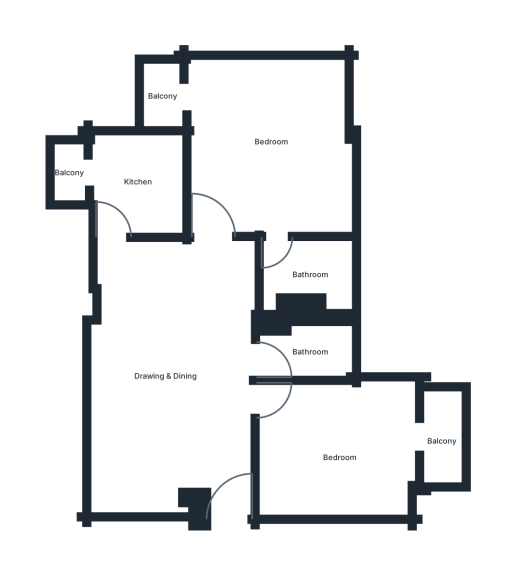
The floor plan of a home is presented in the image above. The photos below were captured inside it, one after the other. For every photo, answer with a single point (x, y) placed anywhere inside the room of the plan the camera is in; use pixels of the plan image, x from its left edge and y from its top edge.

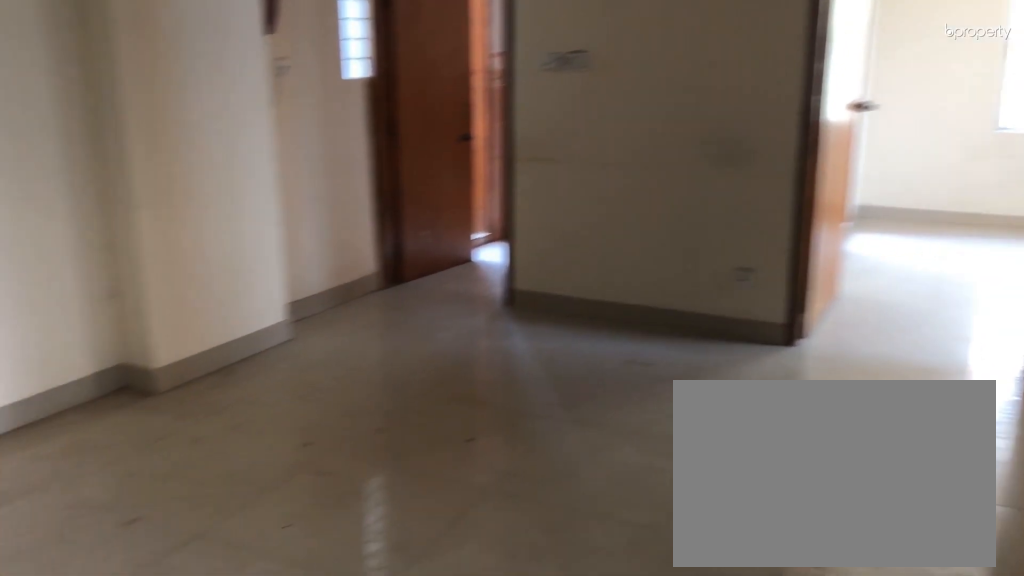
(166, 363)
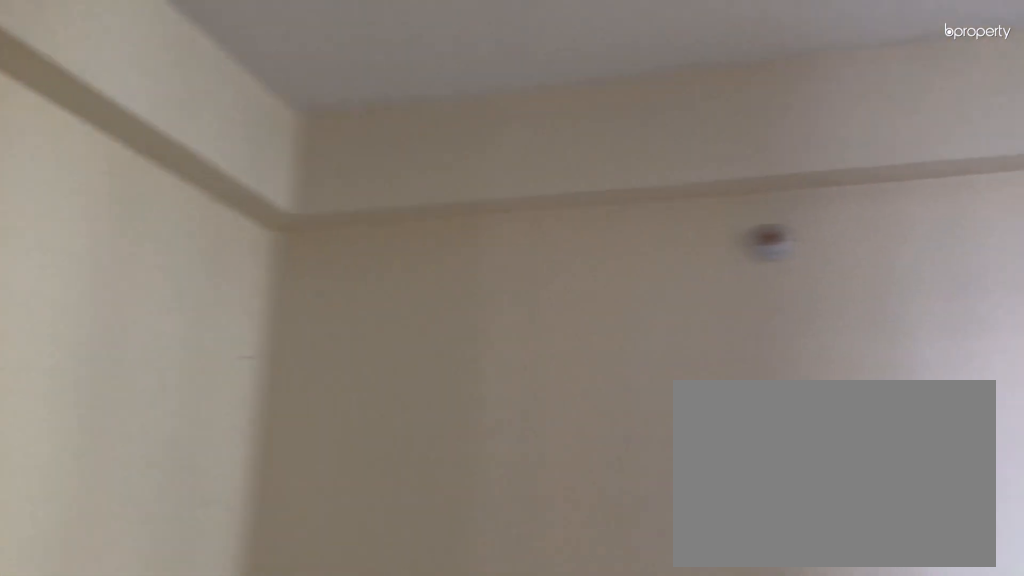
(166, 363)
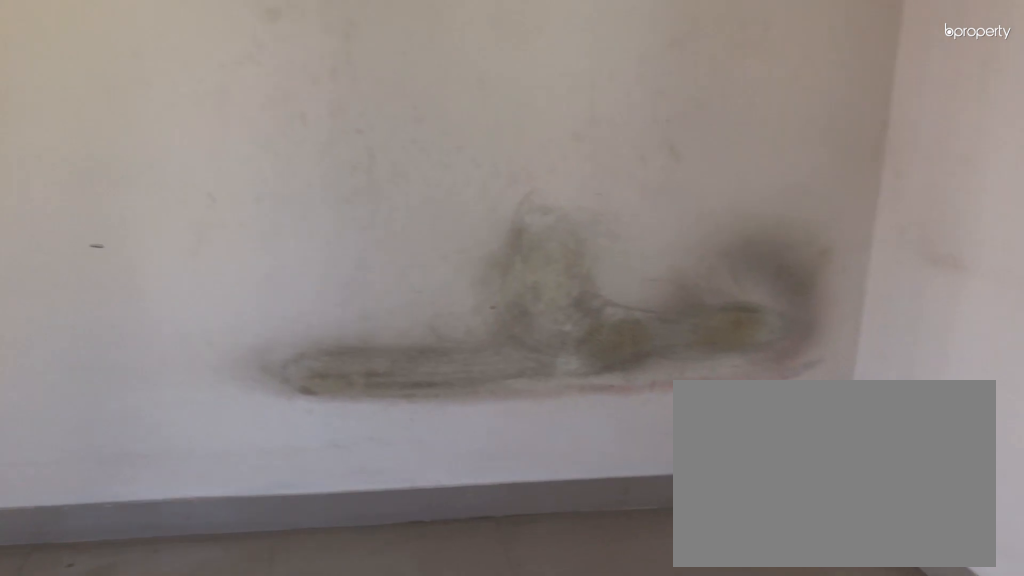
(335, 451)
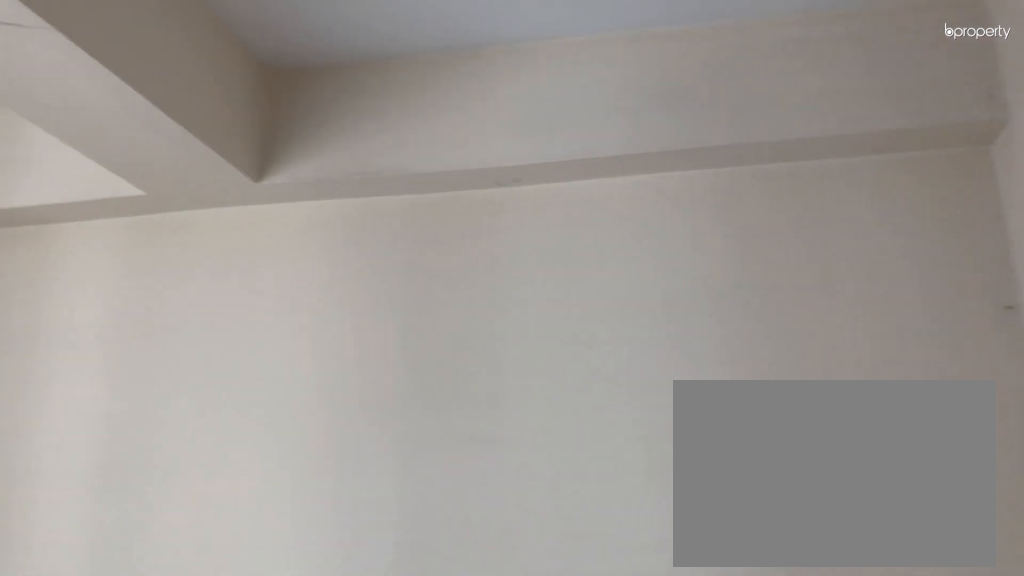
(335, 451)
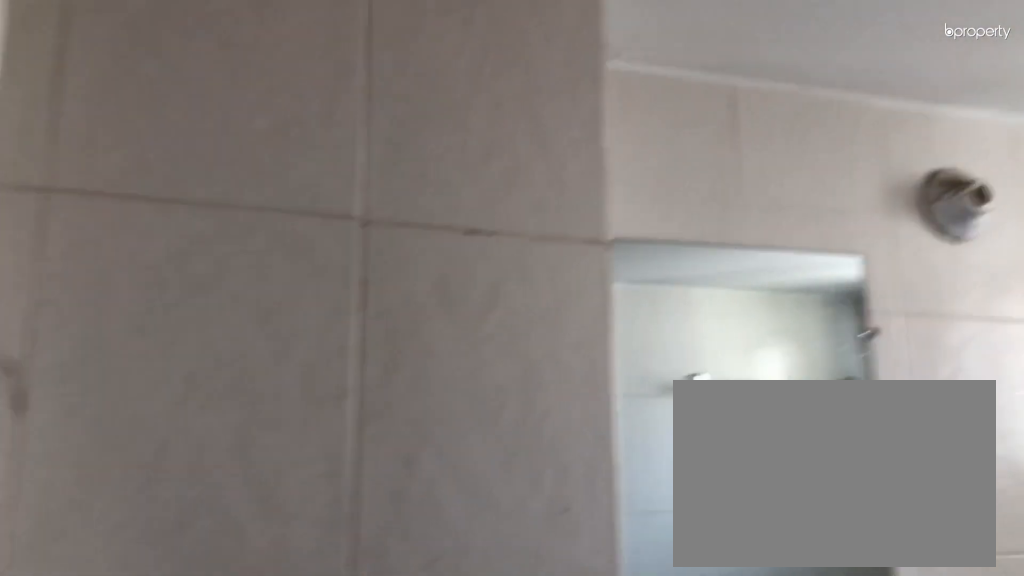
(306, 347)
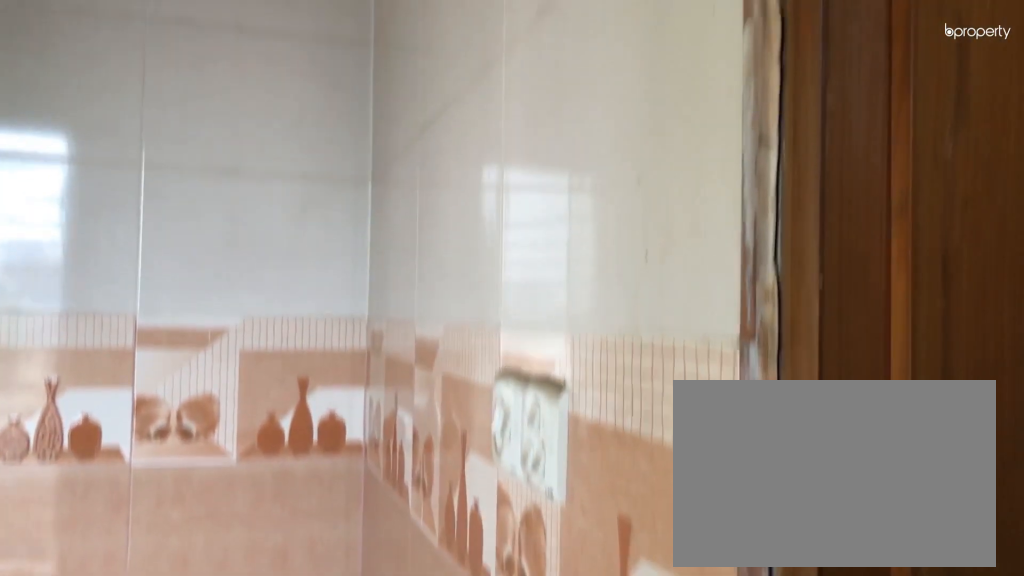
(132, 184)
